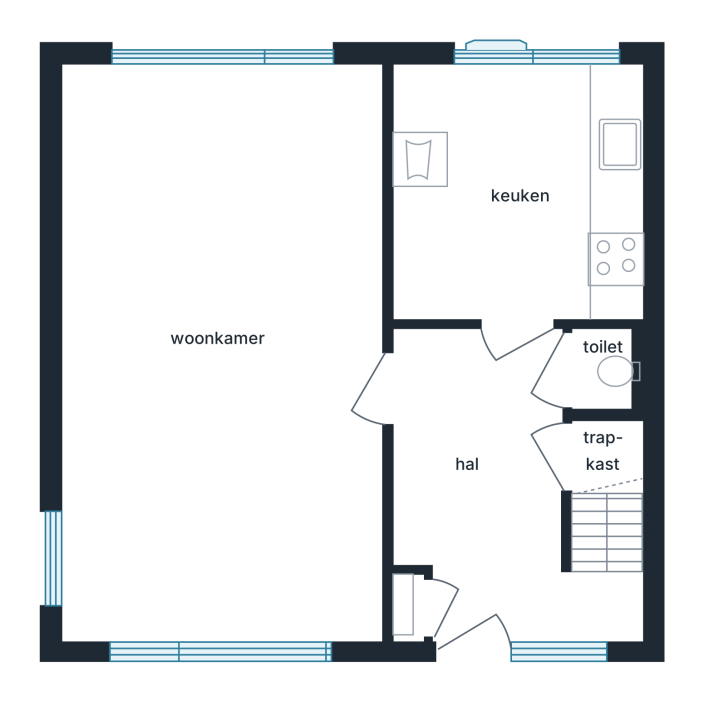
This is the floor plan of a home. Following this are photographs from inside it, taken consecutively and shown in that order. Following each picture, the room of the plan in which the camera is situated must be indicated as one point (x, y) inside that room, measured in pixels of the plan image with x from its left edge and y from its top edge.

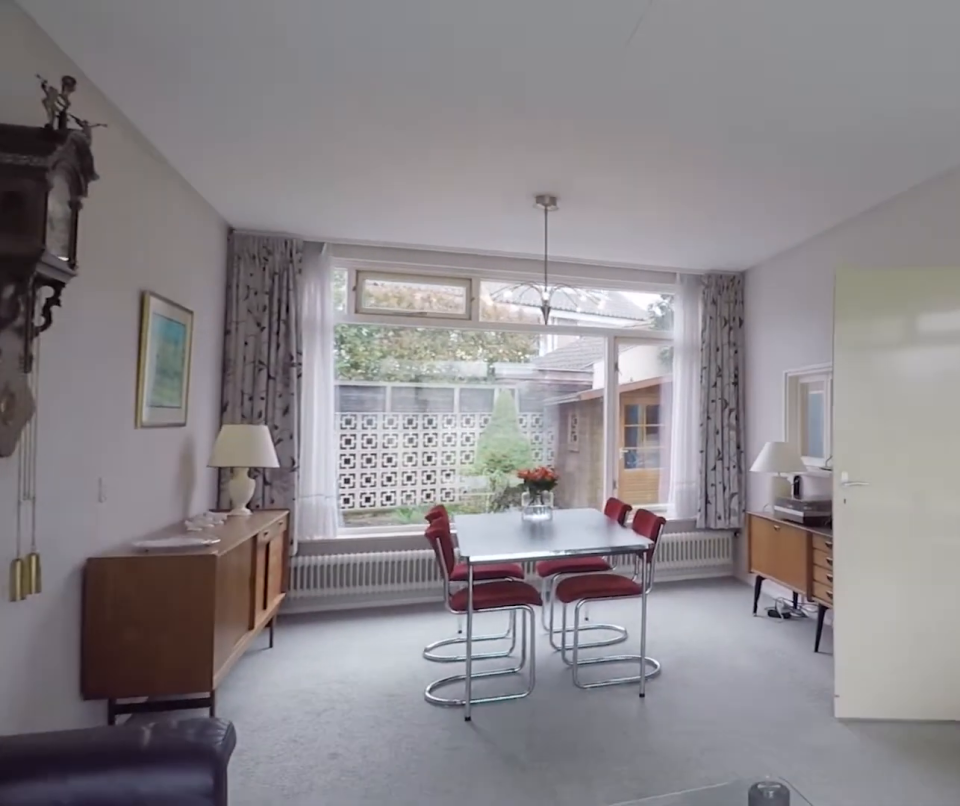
(152, 302)
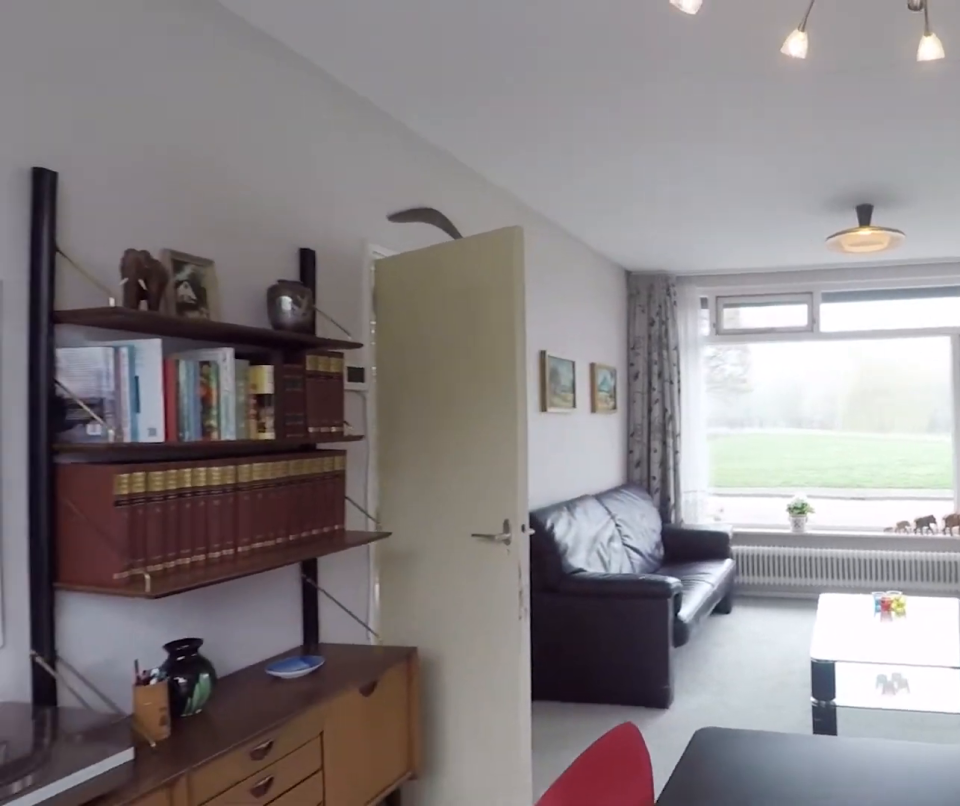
(152, 302)
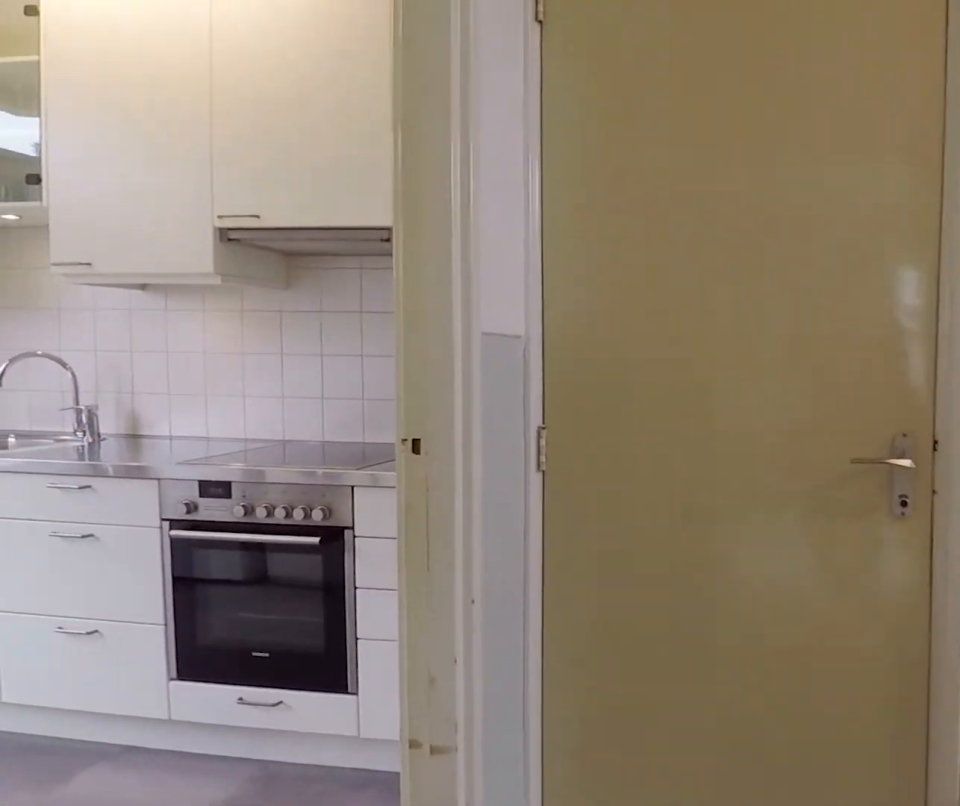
(494, 492)
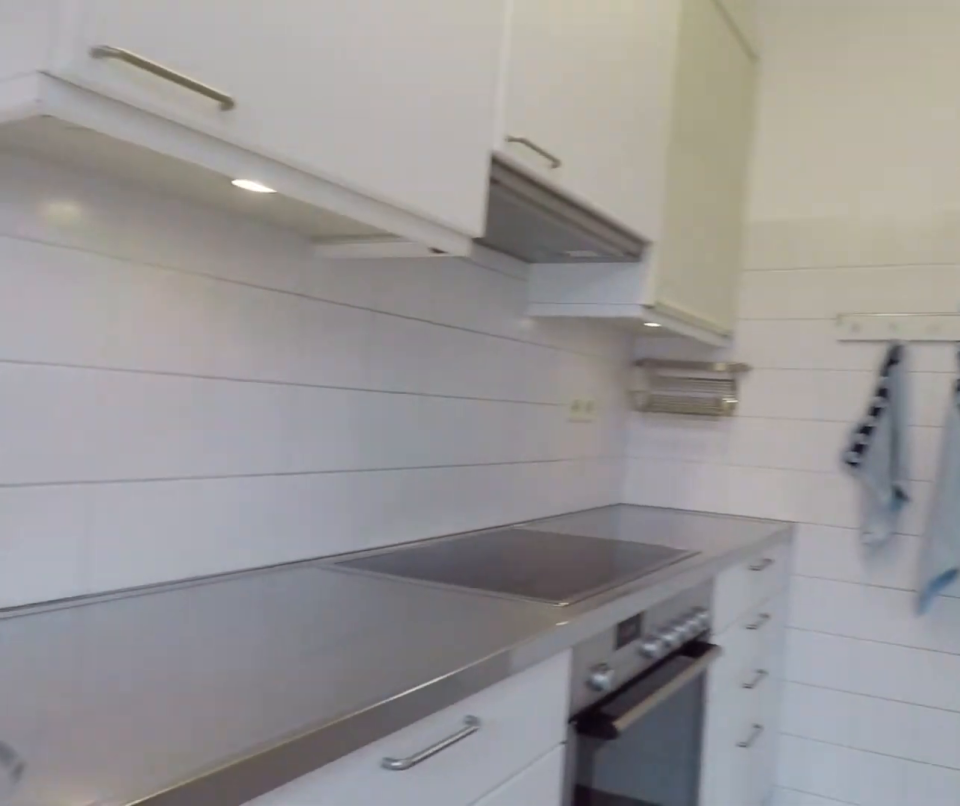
(520, 189)
